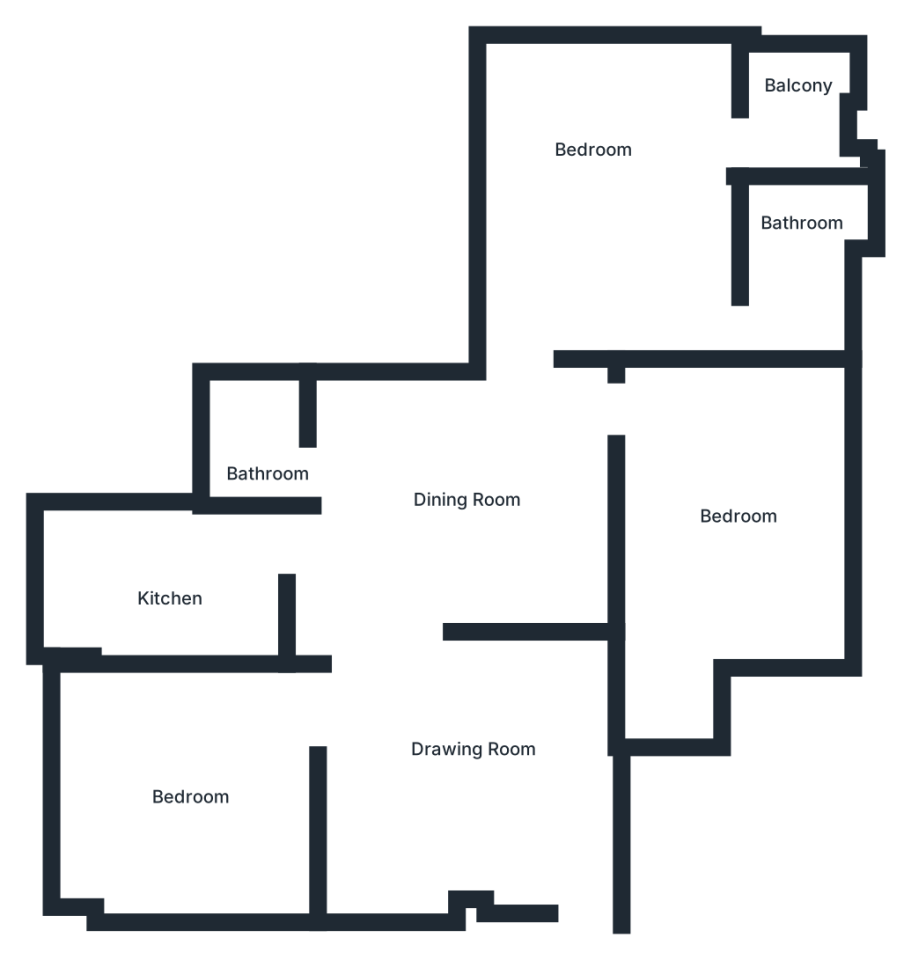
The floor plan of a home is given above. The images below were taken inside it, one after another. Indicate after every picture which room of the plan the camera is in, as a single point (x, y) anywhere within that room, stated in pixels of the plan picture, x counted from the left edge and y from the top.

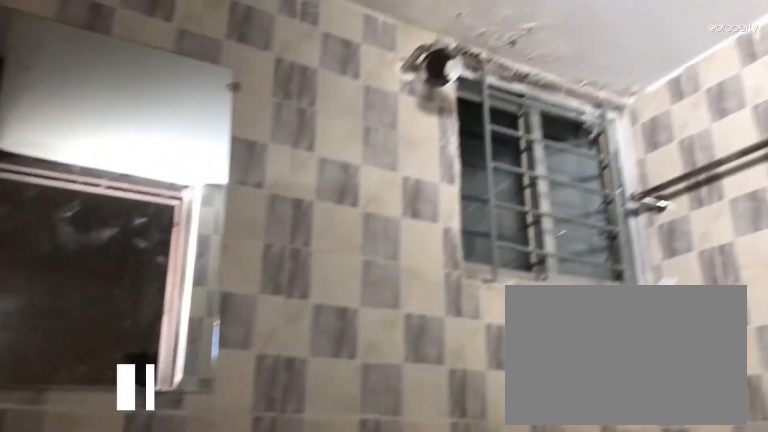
(254, 440)
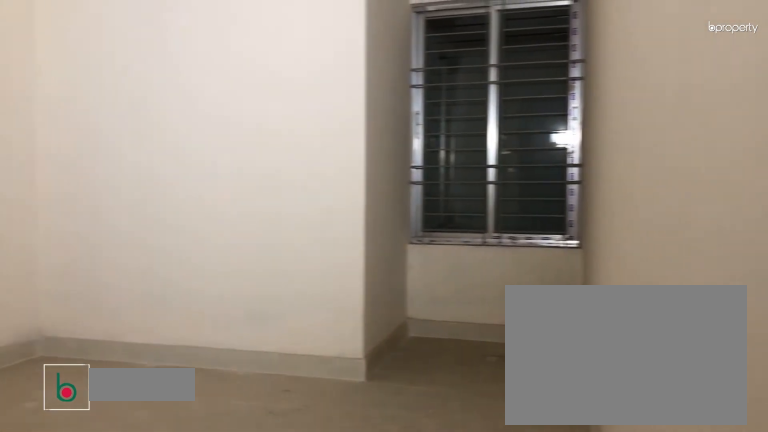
(730, 511)
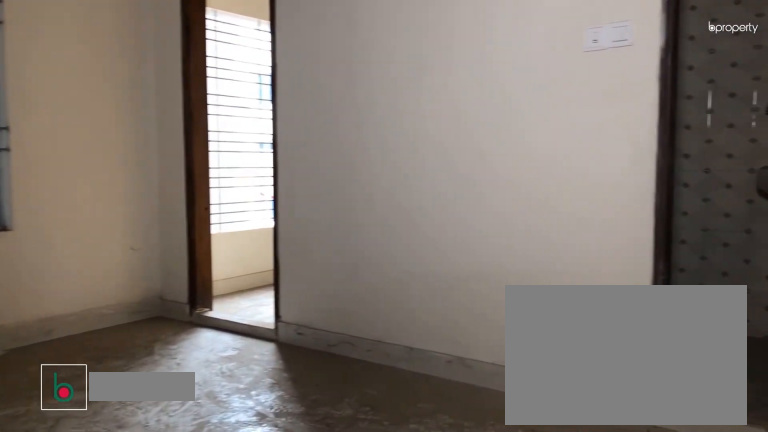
(703, 148)
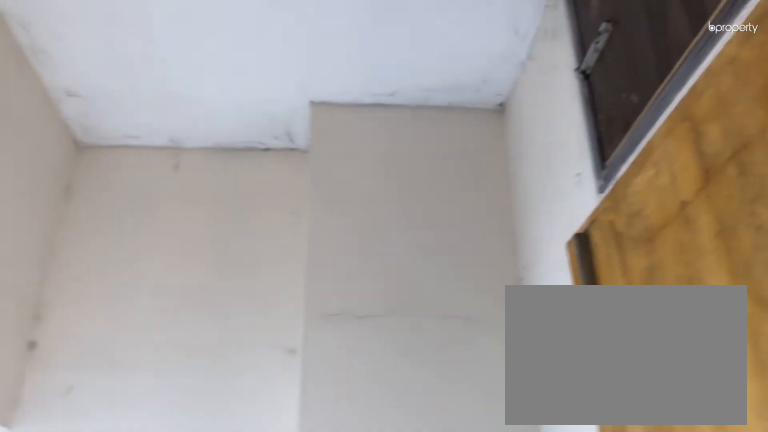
(782, 122)
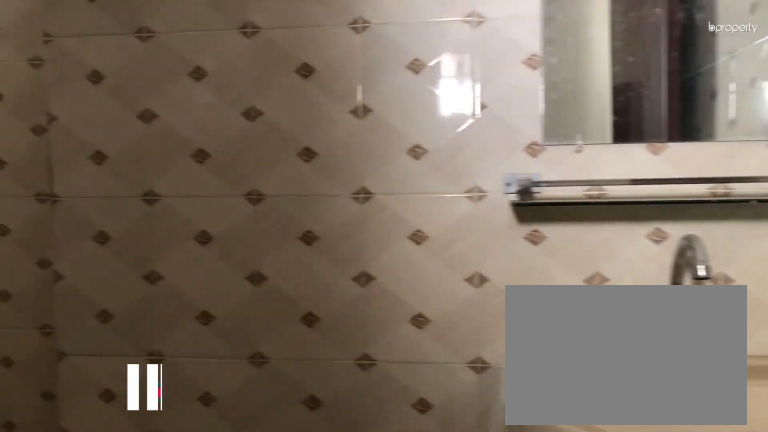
(794, 233)
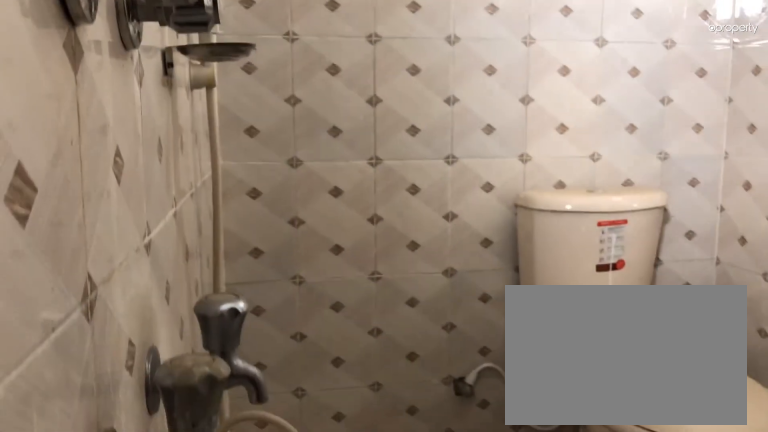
(794, 233)
